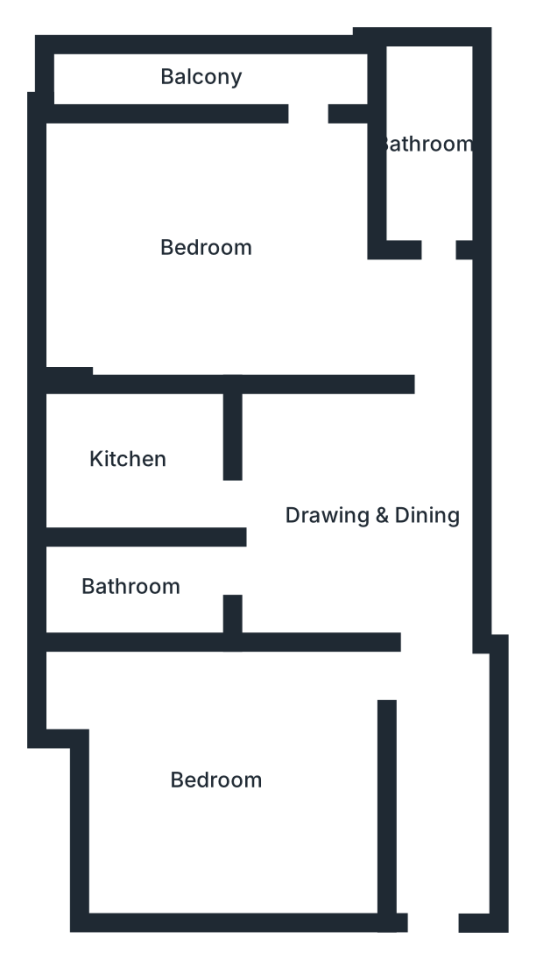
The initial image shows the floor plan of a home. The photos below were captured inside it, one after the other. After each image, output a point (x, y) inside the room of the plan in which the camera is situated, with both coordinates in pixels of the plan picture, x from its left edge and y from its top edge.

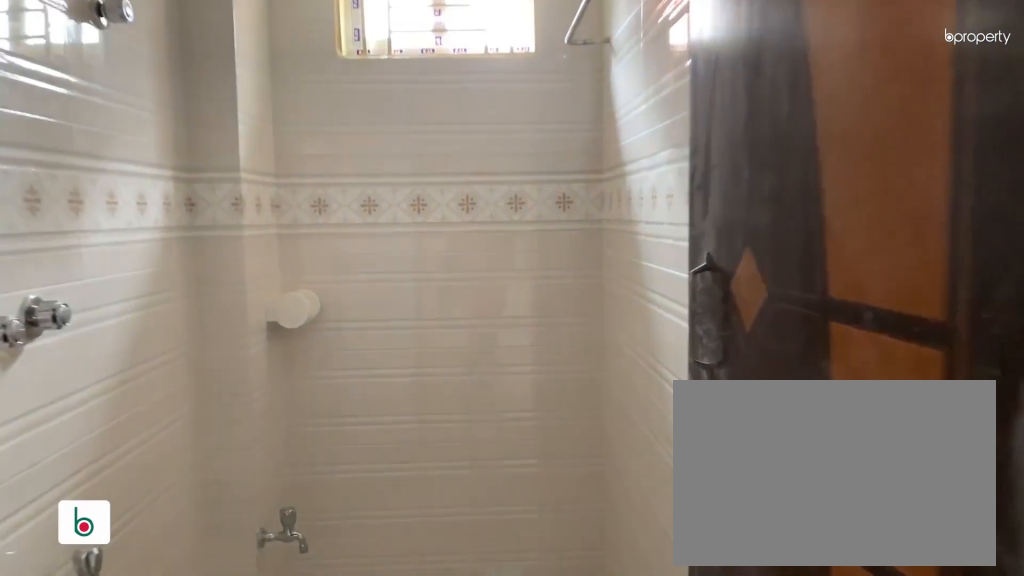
(191, 592)
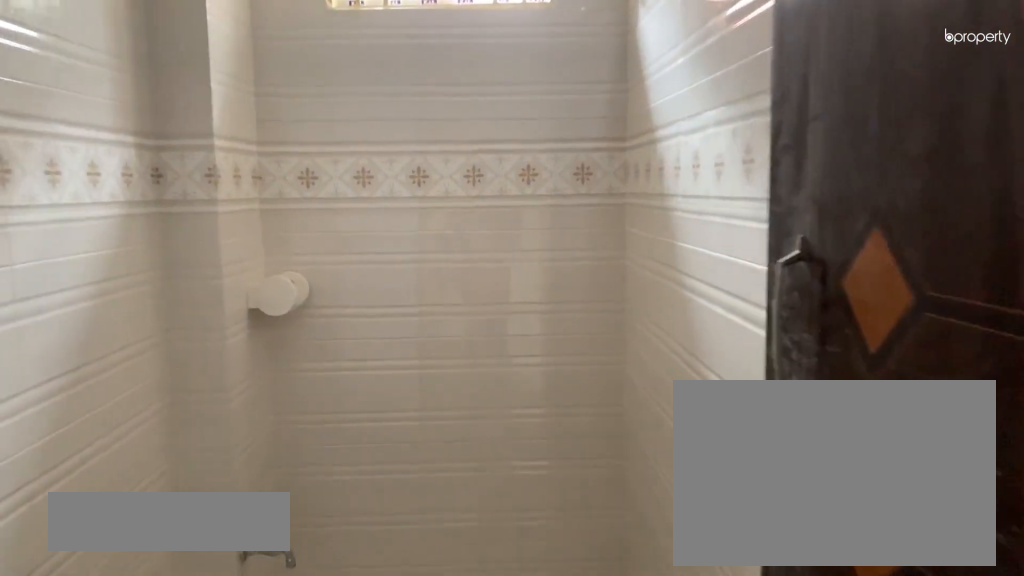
(191, 592)
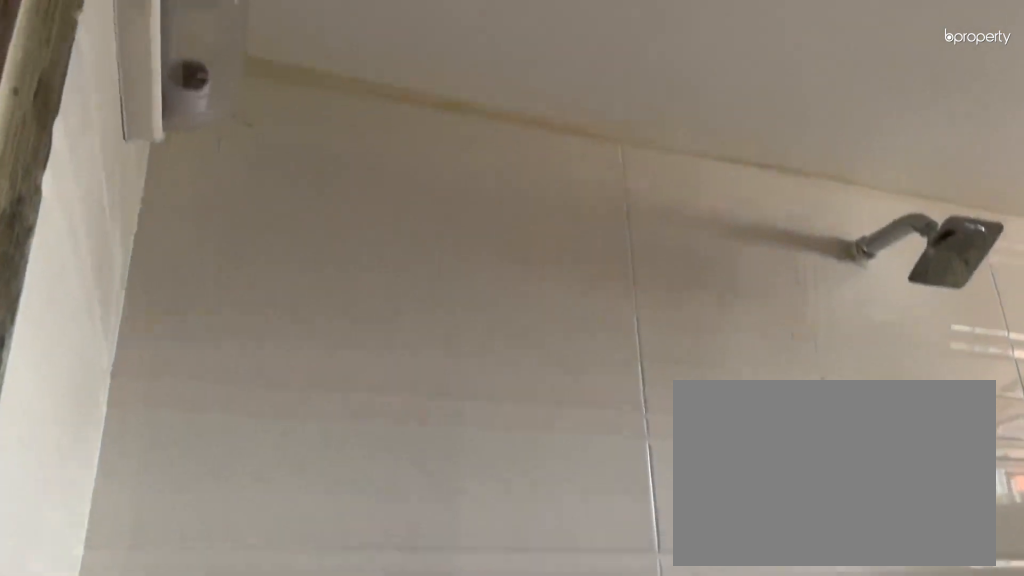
(136, 597)
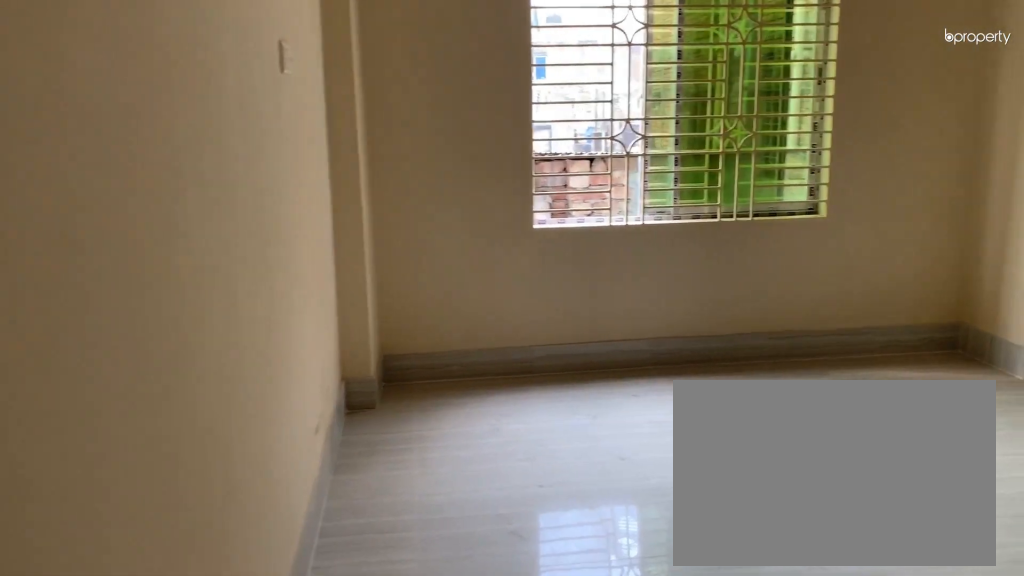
(251, 272)
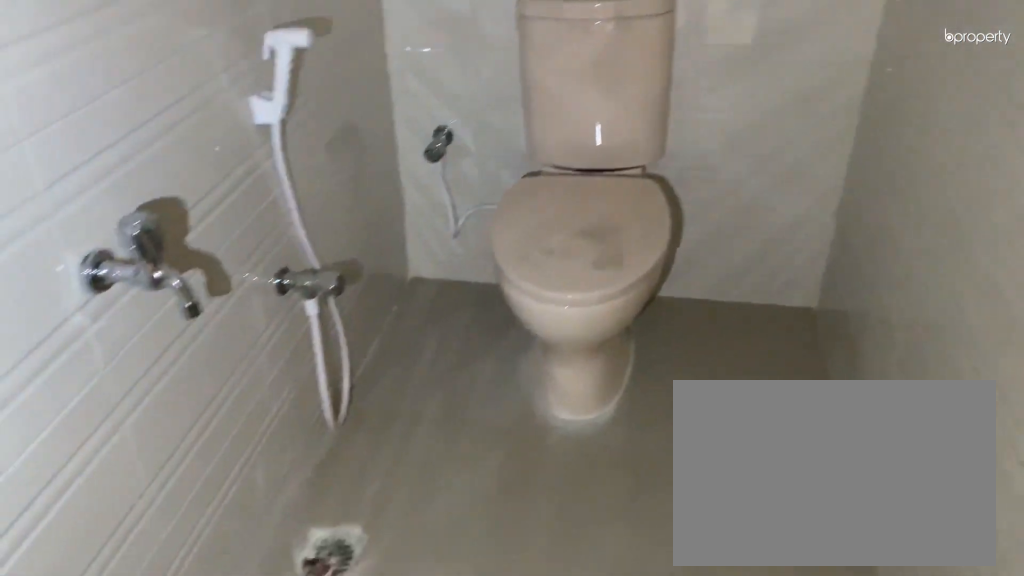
(432, 143)
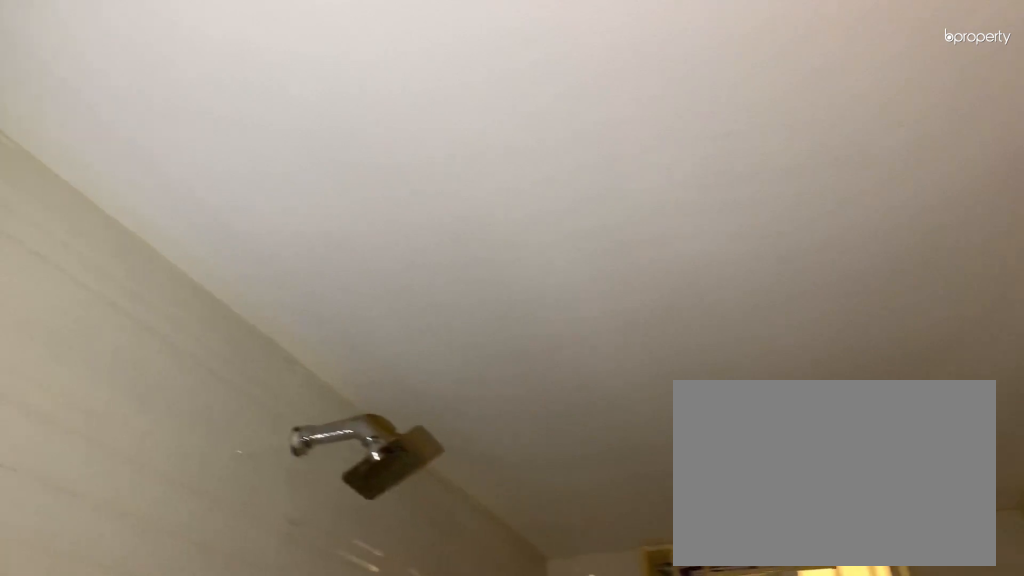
(432, 143)
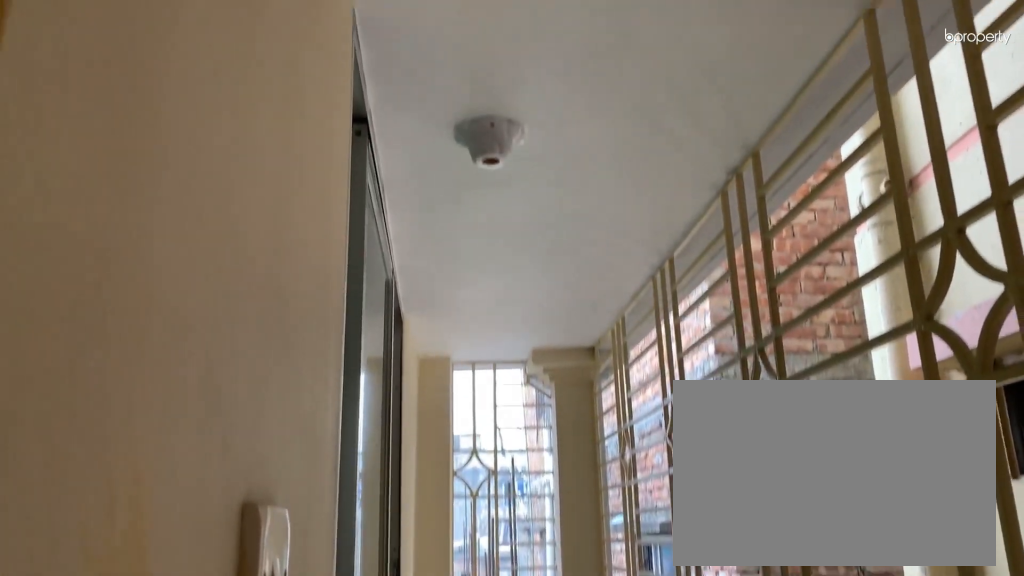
(196, 85)
